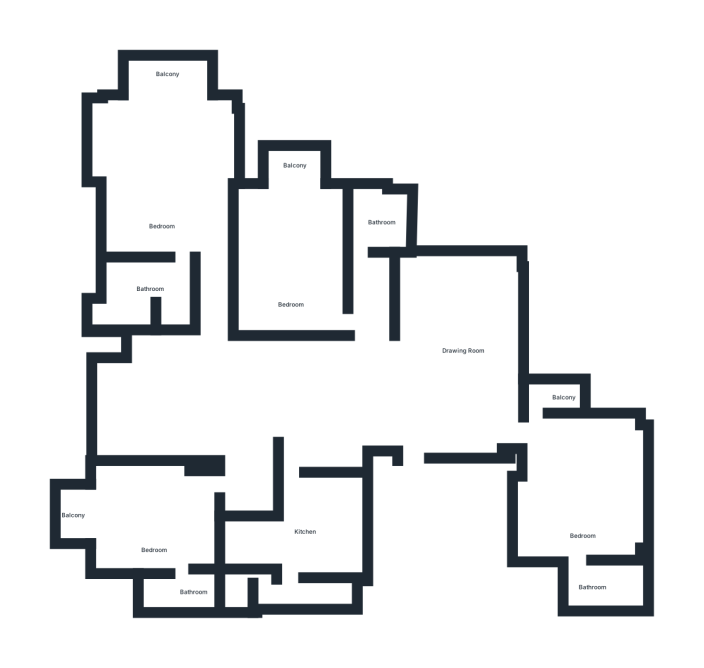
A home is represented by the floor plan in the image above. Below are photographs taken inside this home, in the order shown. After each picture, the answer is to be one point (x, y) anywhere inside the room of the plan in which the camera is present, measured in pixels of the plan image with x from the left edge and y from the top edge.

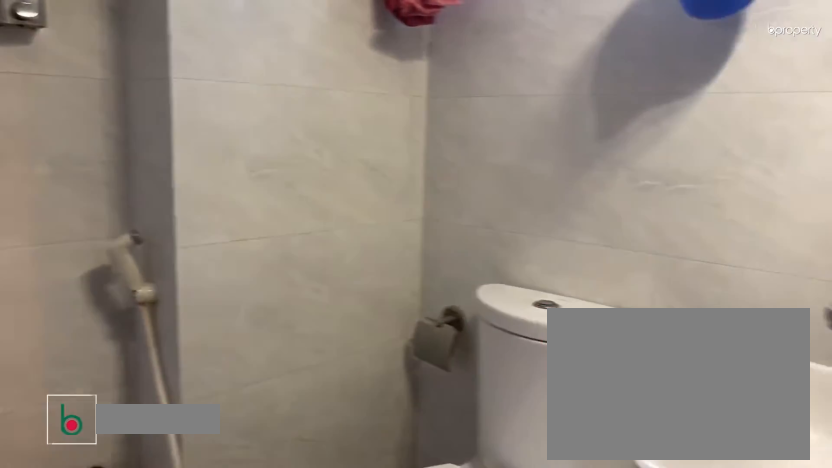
(381, 213)
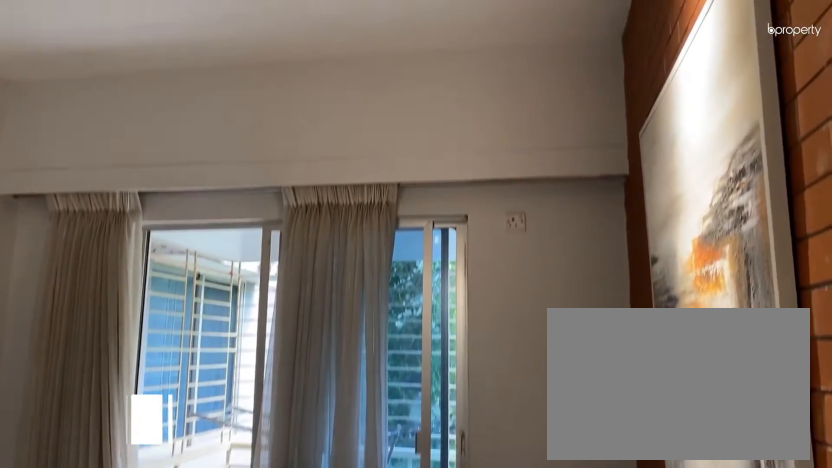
(290, 255)
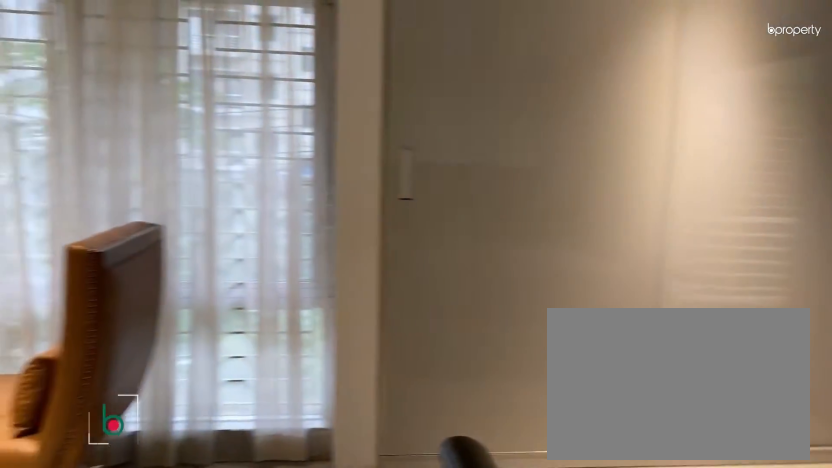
(164, 208)
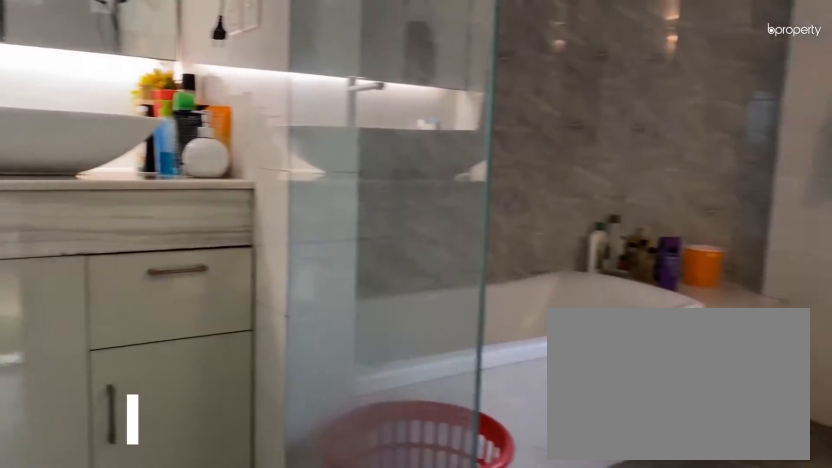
(148, 290)
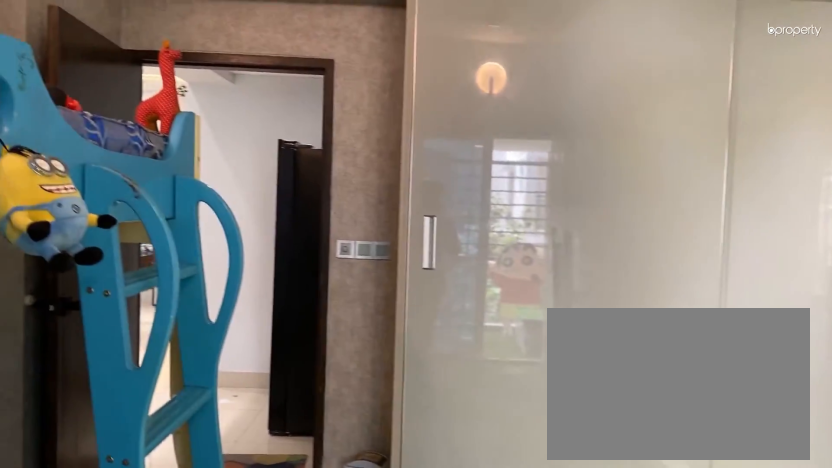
(156, 525)
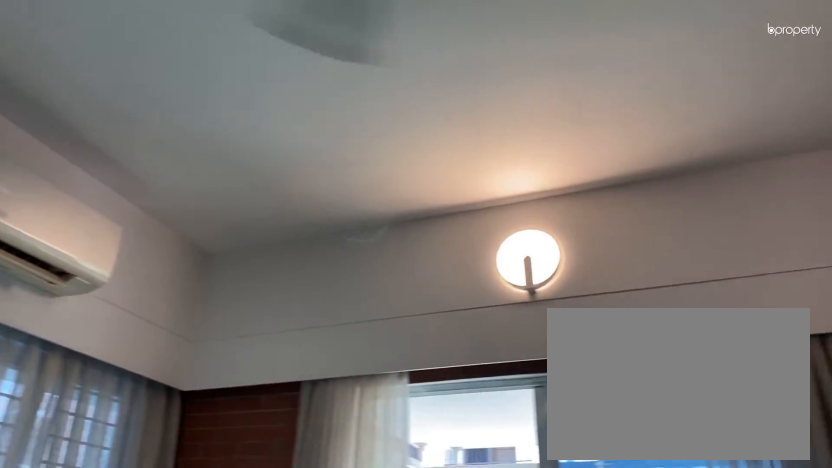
(156, 525)
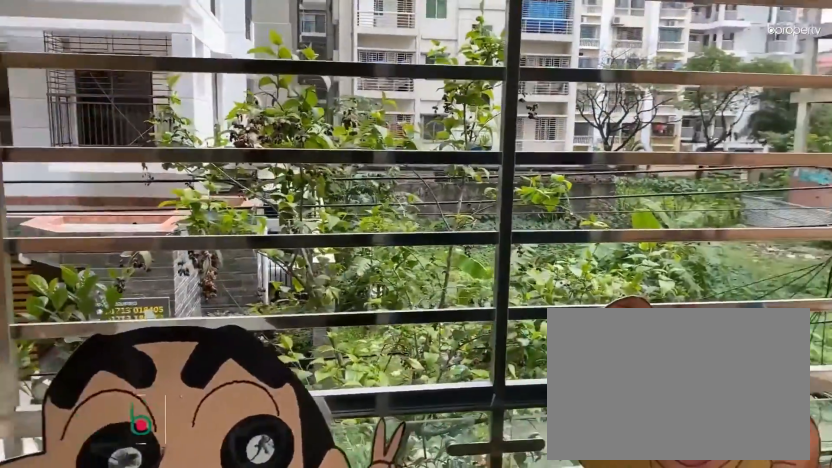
(66, 516)
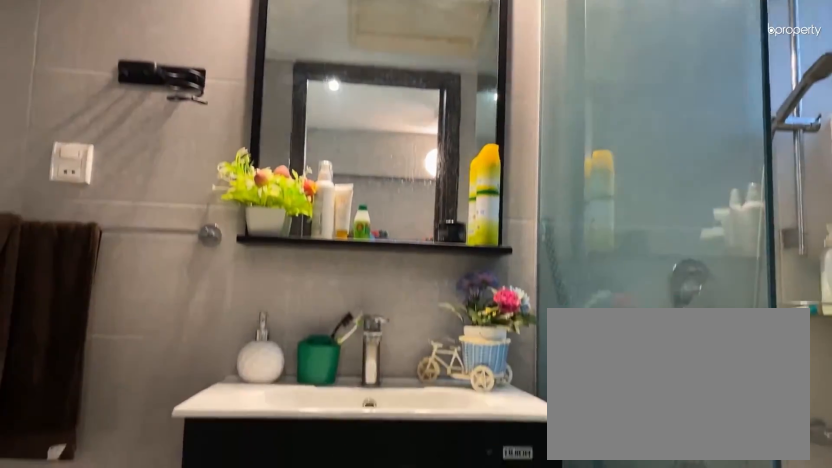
(178, 591)
